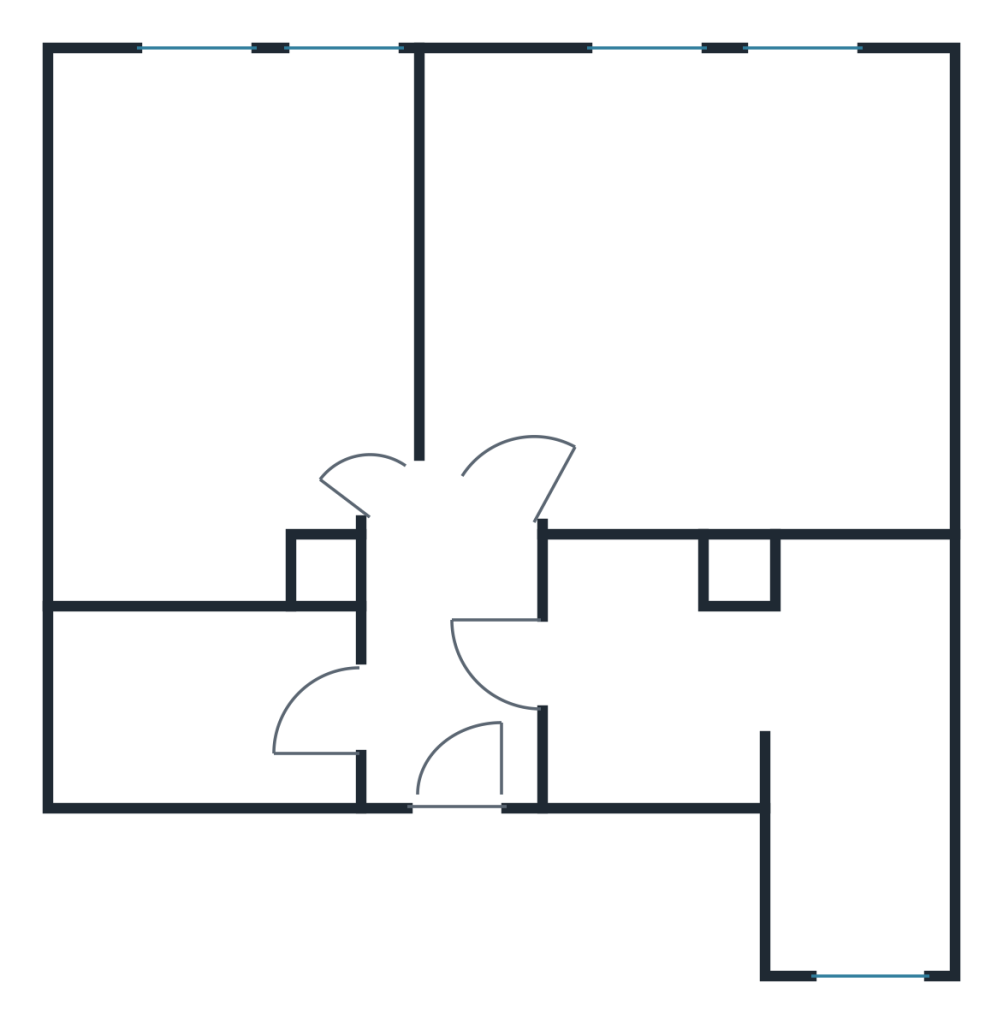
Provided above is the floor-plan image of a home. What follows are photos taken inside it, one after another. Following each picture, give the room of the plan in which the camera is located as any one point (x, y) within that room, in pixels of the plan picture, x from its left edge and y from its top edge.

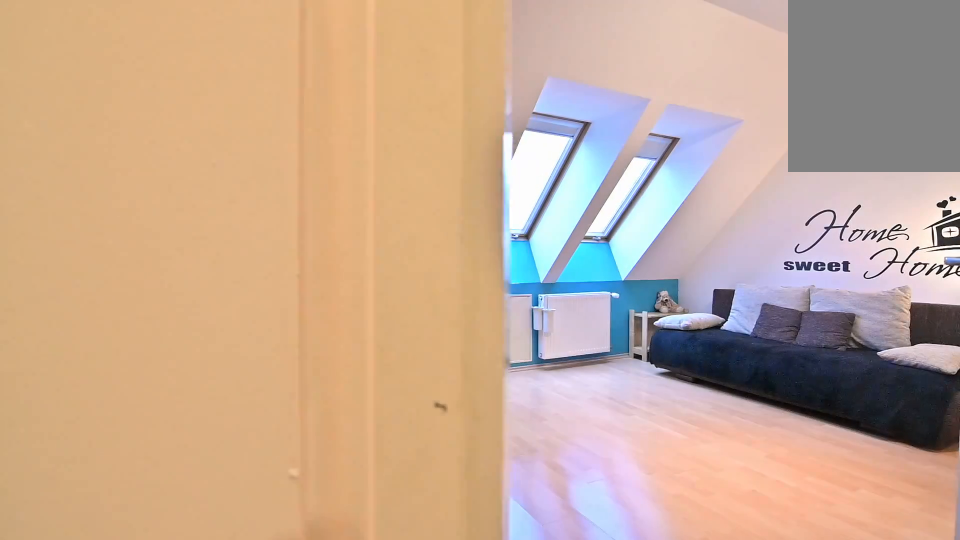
(721, 293)
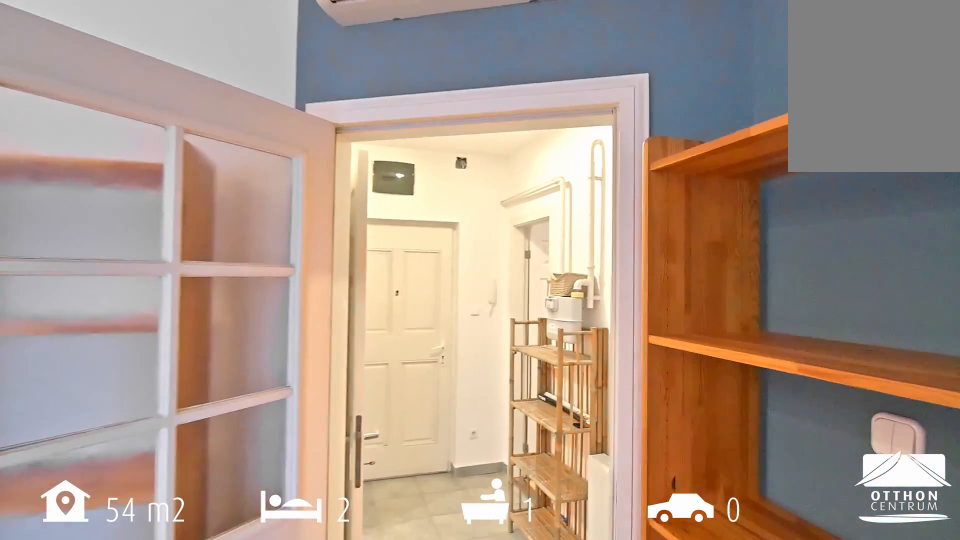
(721, 293)
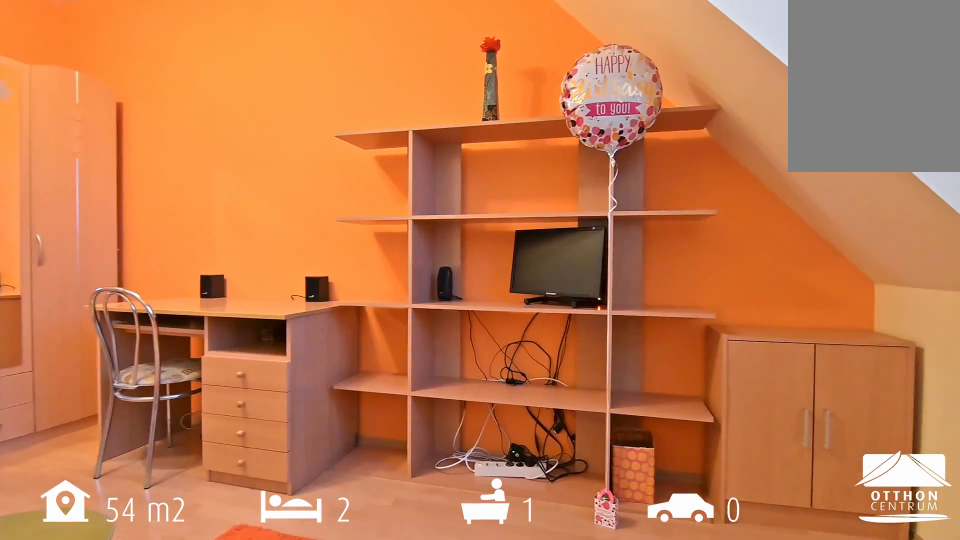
(224, 323)
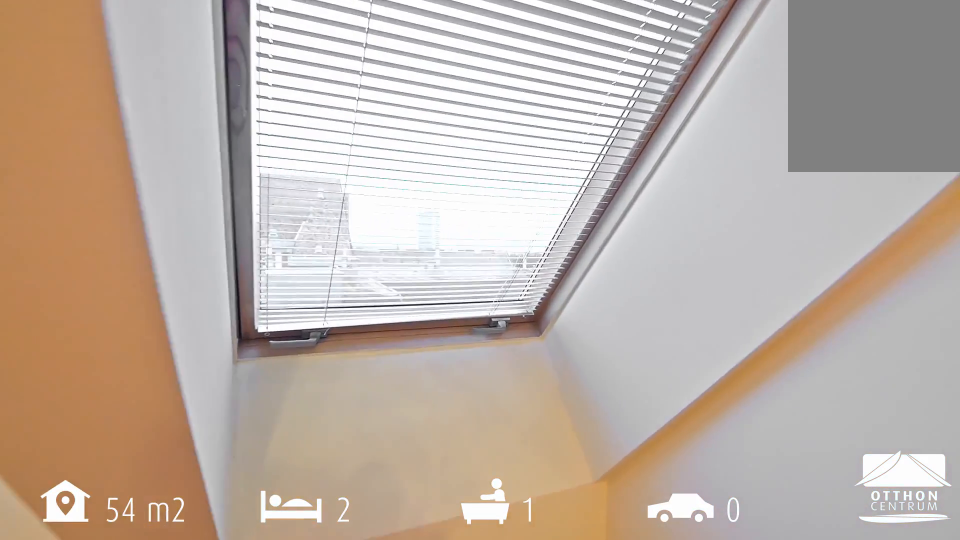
(224, 323)
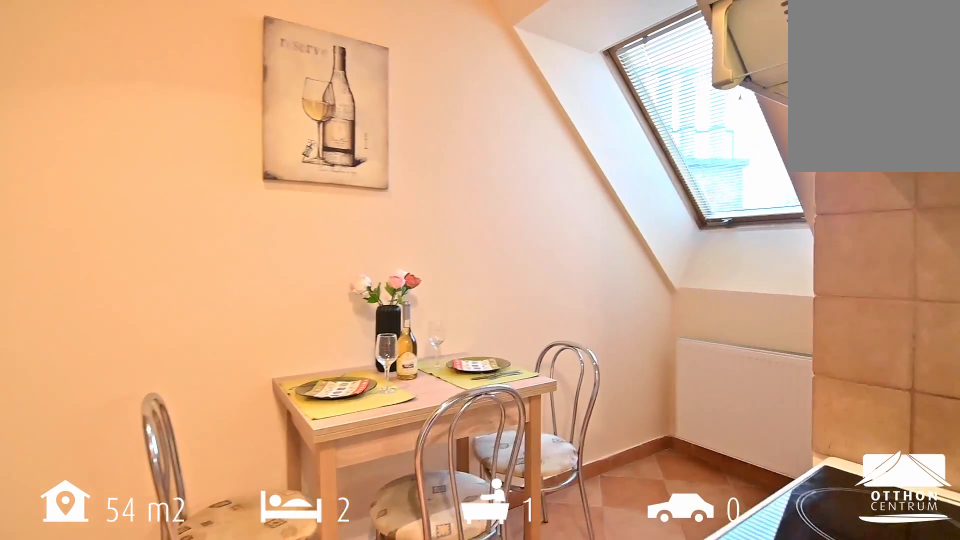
(842, 685)
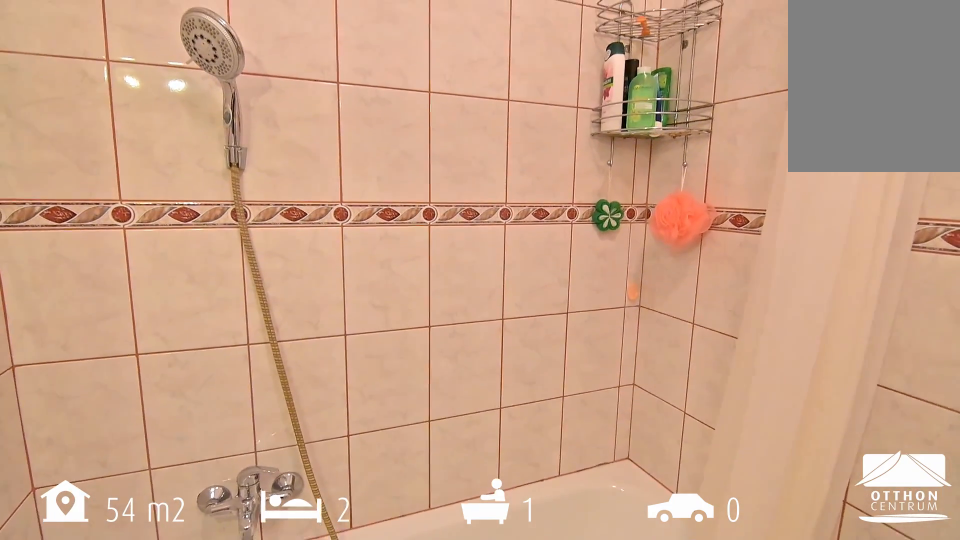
(208, 685)
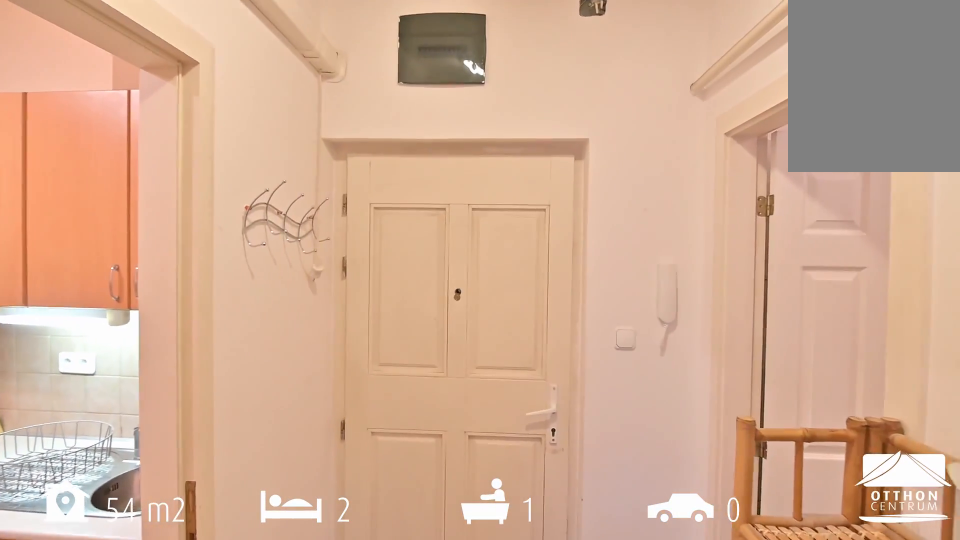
(450, 717)
